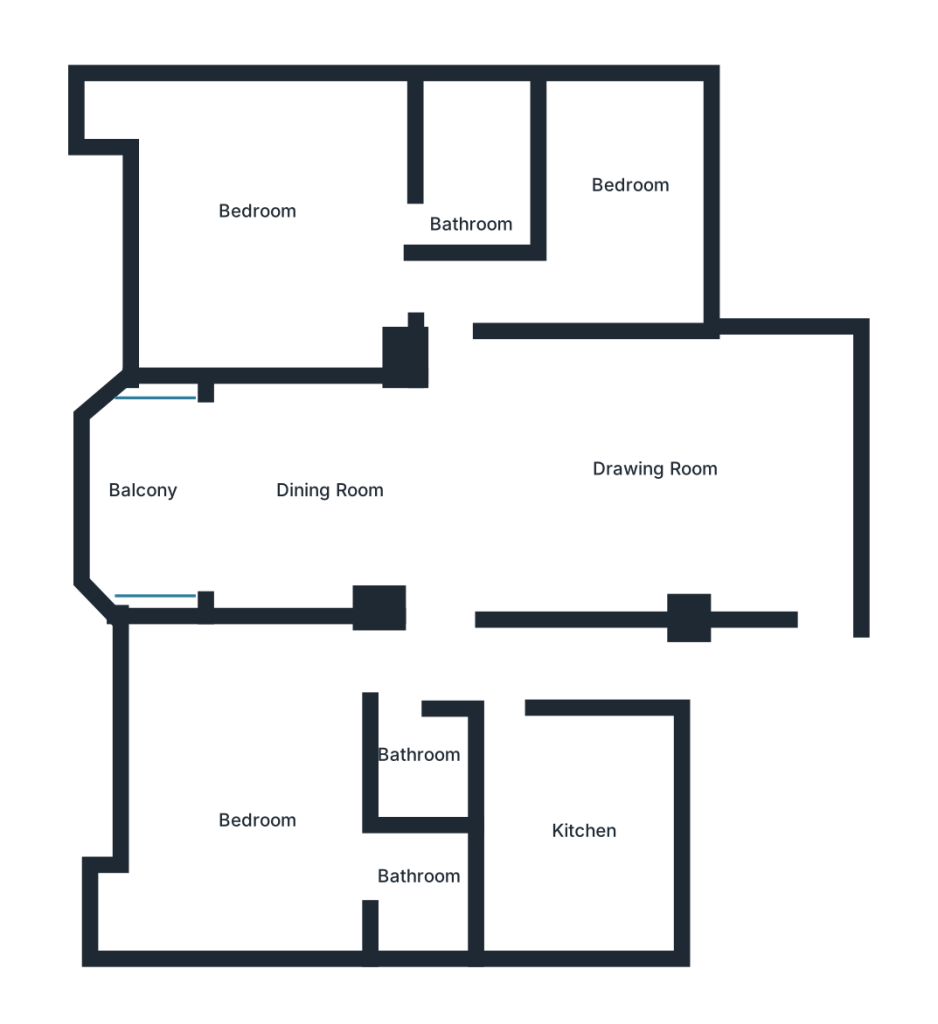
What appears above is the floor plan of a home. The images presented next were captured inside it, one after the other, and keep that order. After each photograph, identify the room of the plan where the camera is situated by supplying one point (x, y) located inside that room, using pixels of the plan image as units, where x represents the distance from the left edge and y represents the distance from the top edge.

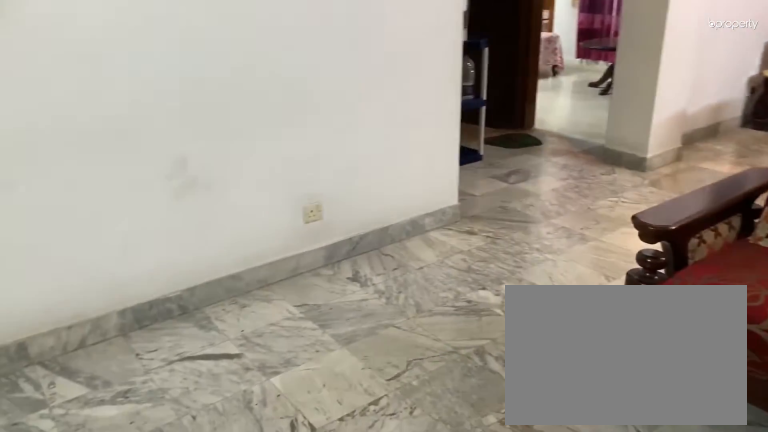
(623, 496)
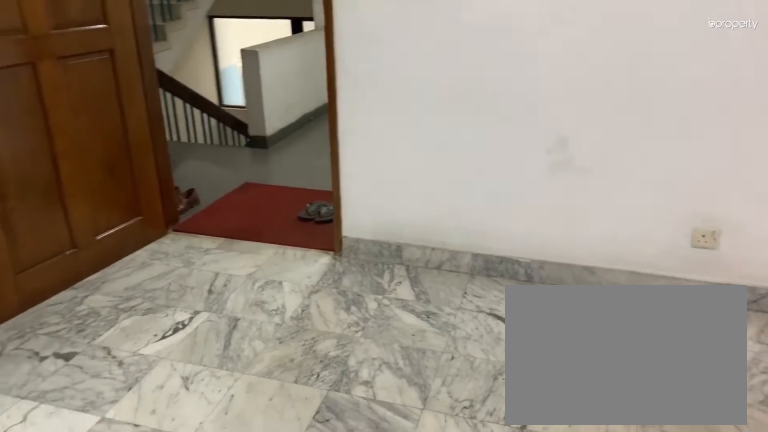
(623, 496)
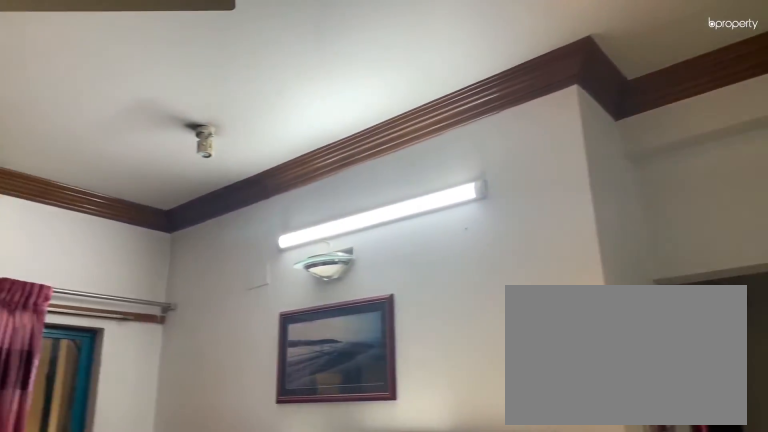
(272, 496)
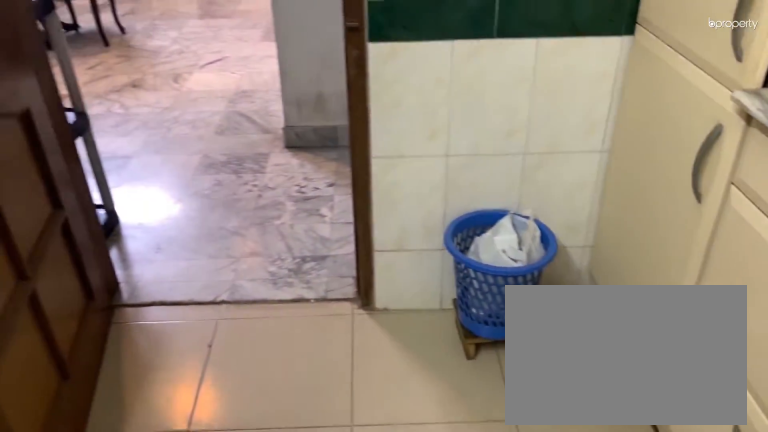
(577, 828)
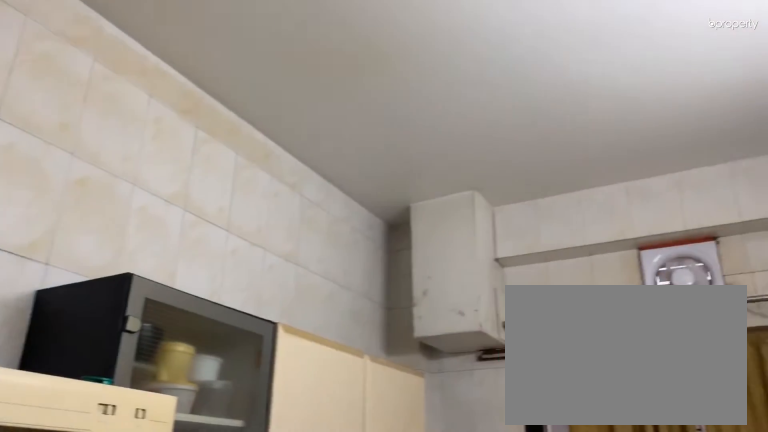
(577, 828)
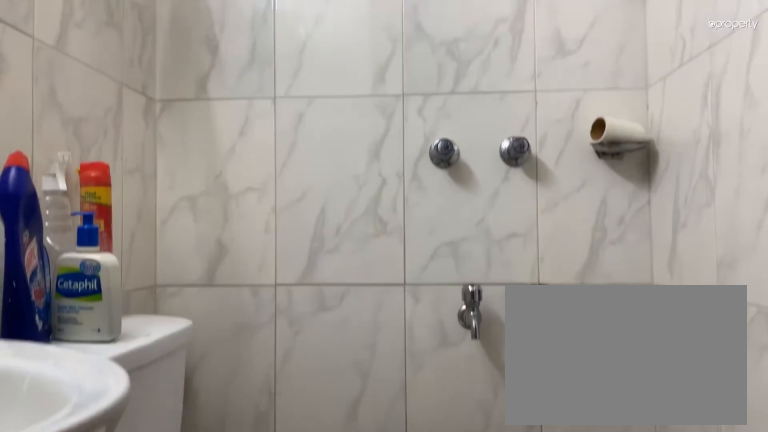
(416, 760)
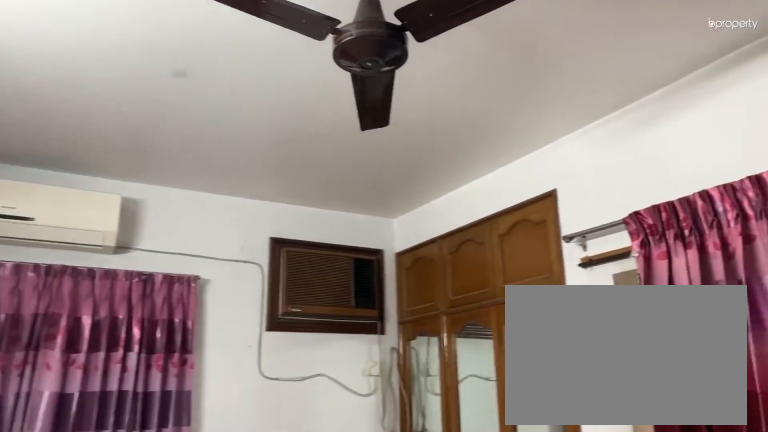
(248, 814)
